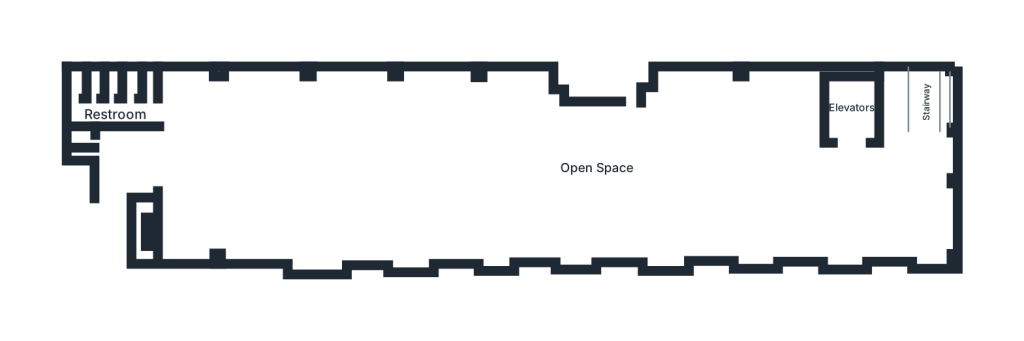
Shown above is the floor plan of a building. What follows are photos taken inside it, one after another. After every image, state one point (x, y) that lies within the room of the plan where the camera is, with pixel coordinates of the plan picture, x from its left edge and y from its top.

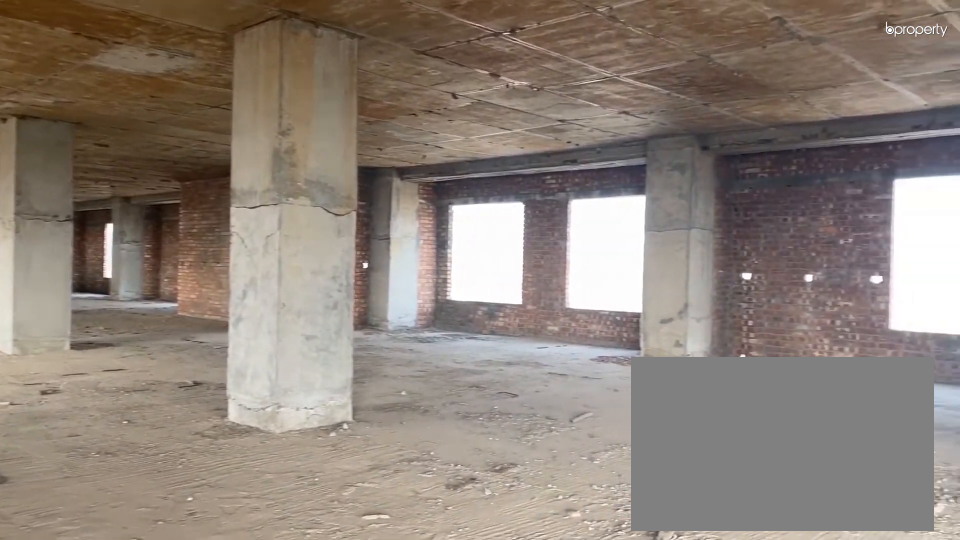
(761, 172)
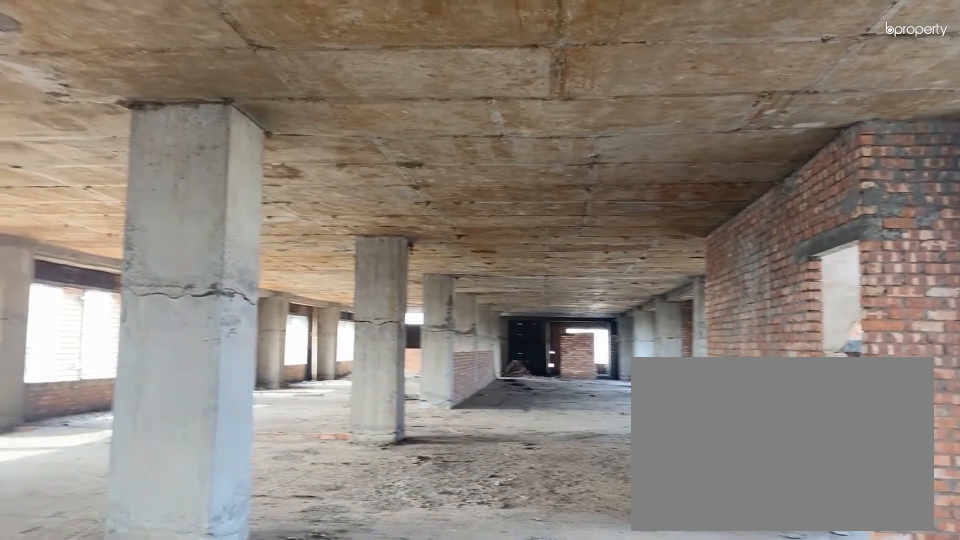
(647, 141)
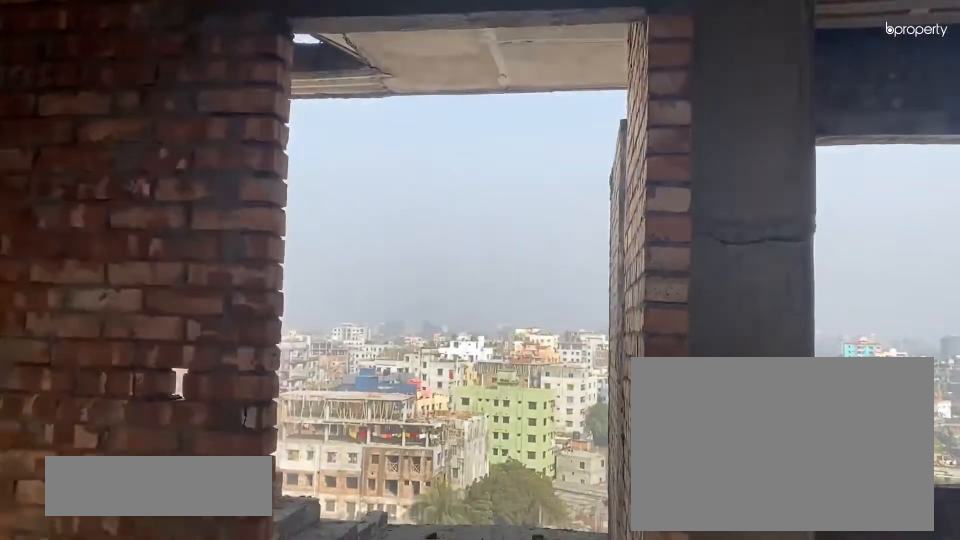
(635, 123)
